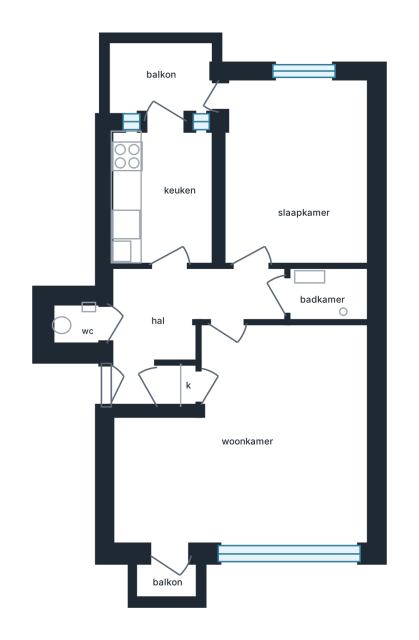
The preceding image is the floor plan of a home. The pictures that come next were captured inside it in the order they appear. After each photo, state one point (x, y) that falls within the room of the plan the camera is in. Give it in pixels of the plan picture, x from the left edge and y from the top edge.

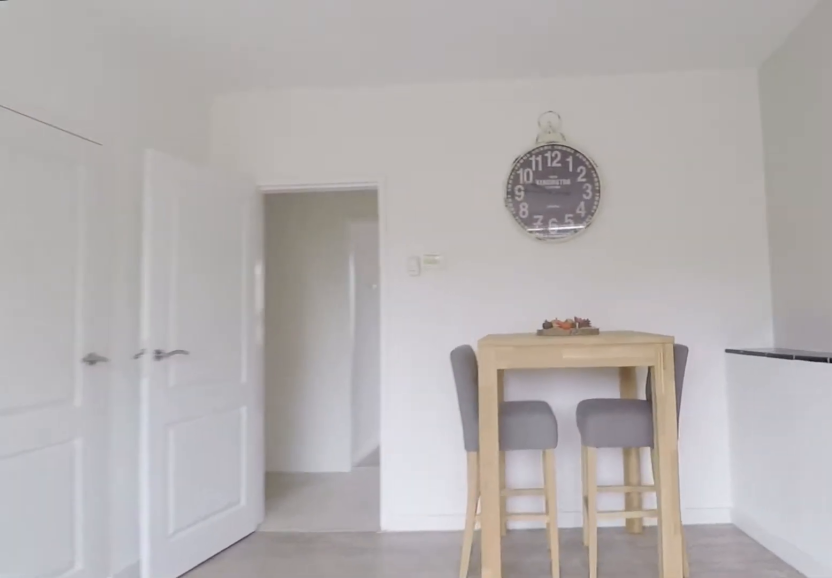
(334, 499)
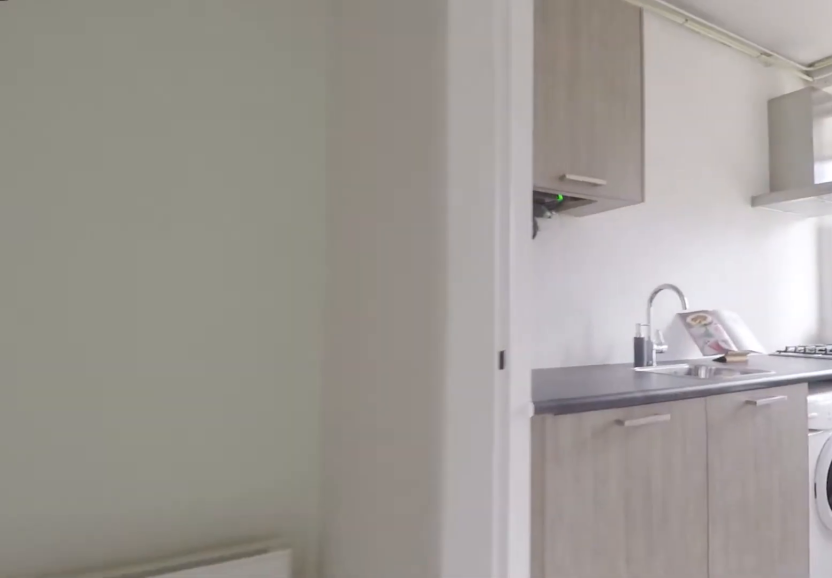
(176, 320)
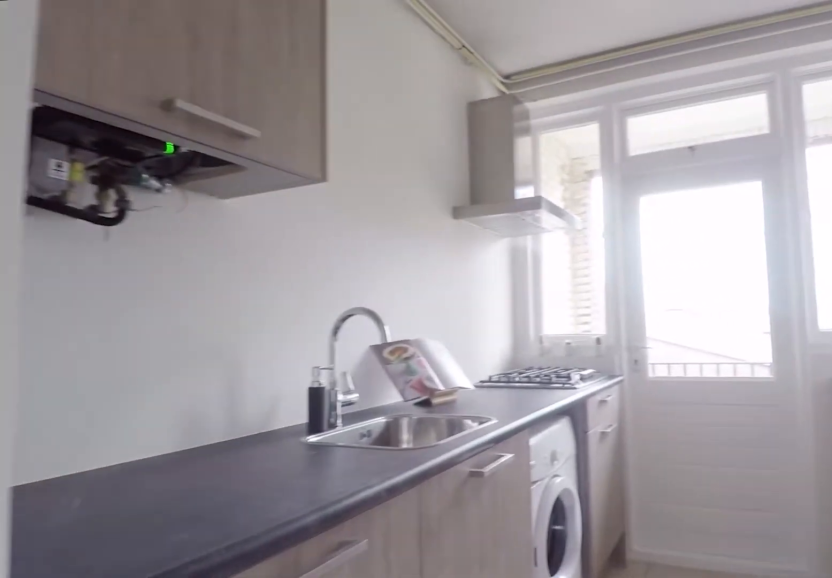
(163, 196)
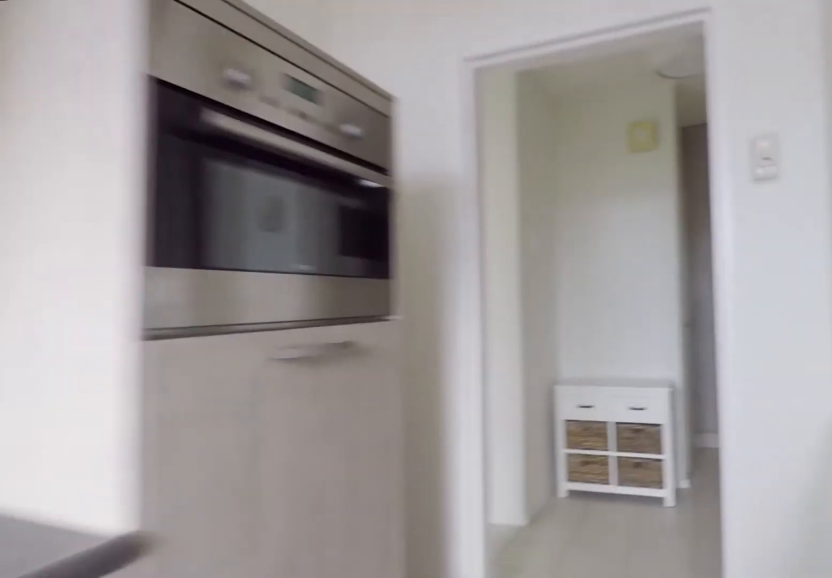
(163, 196)
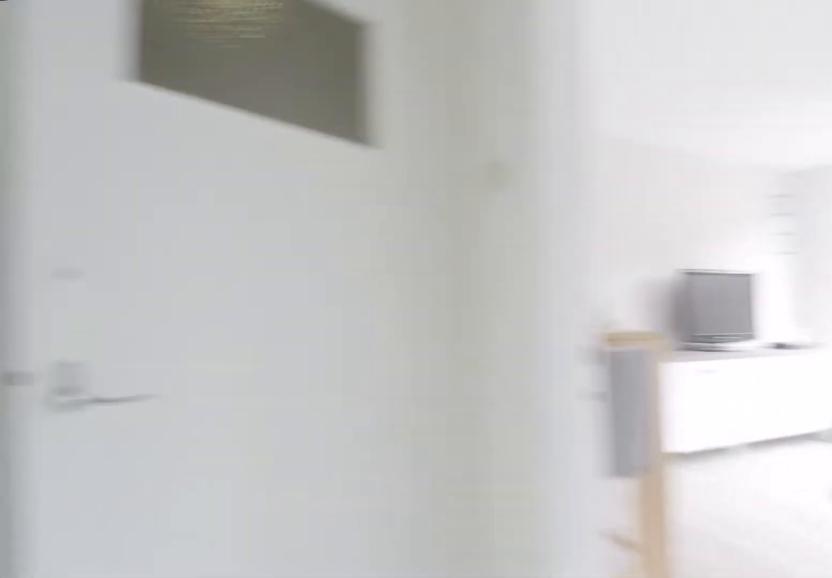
(176, 319)
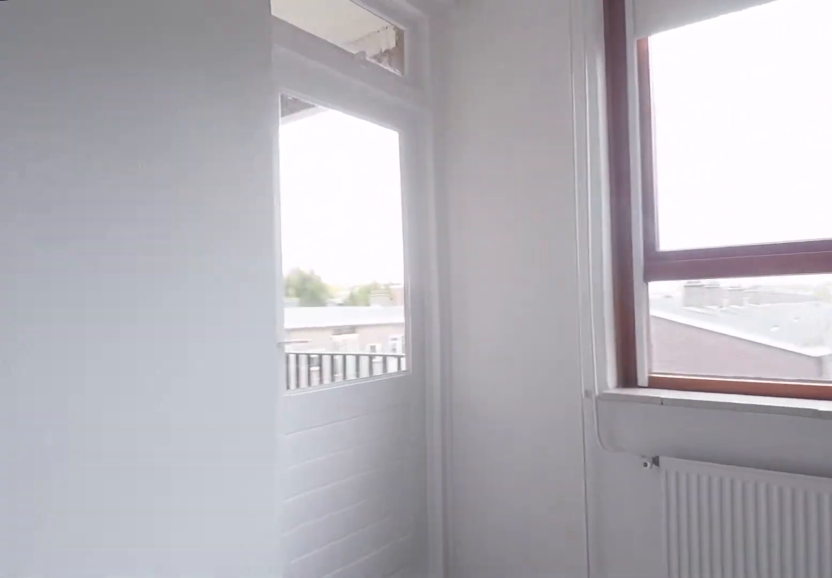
(288, 164)
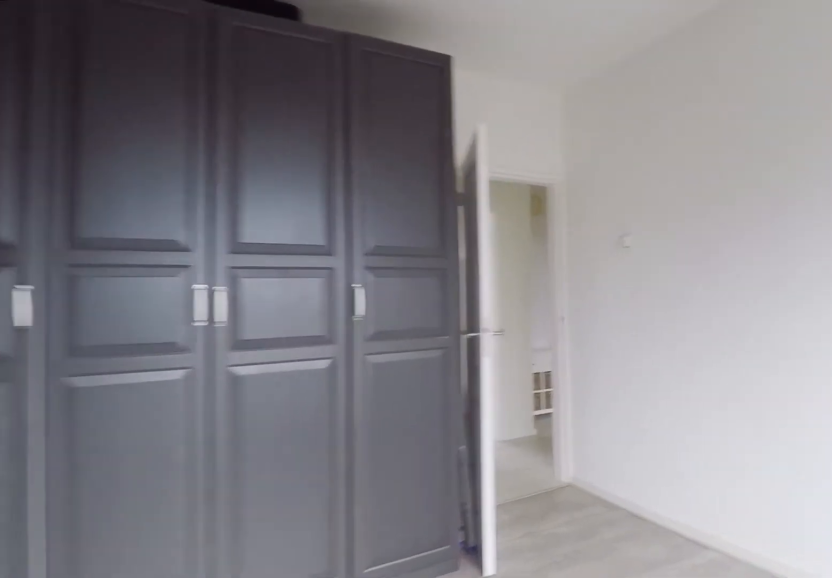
(288, 164)
